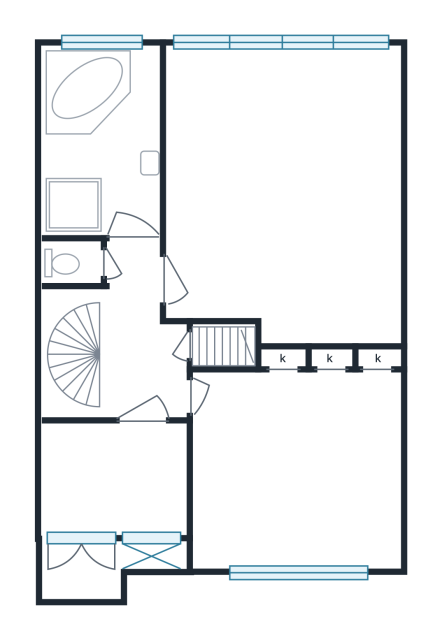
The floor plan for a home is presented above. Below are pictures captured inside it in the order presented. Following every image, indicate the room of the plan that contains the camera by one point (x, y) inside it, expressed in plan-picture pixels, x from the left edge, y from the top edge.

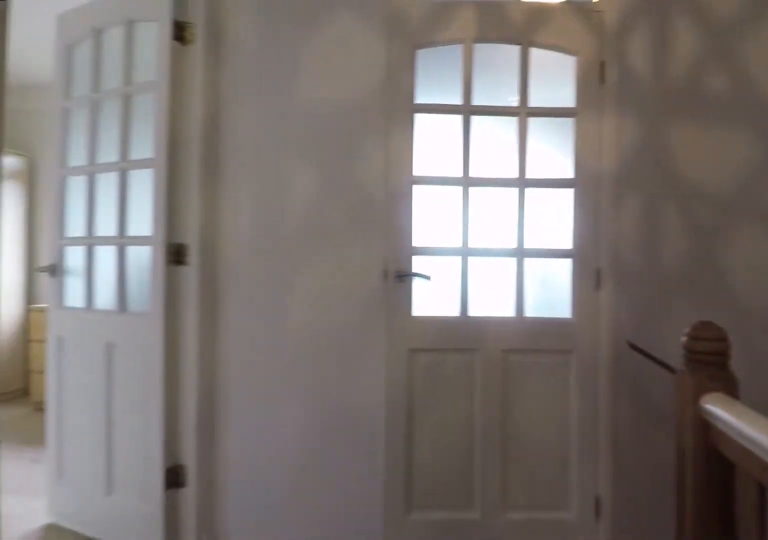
(128, 342)
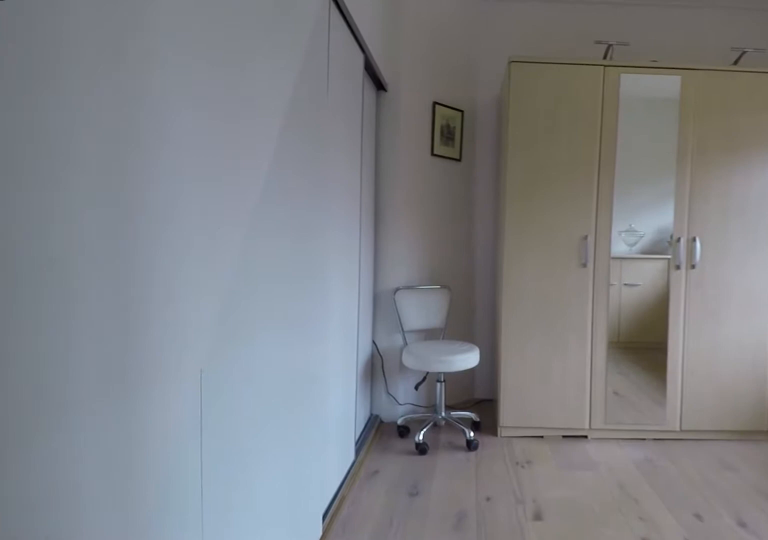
(285, 429)
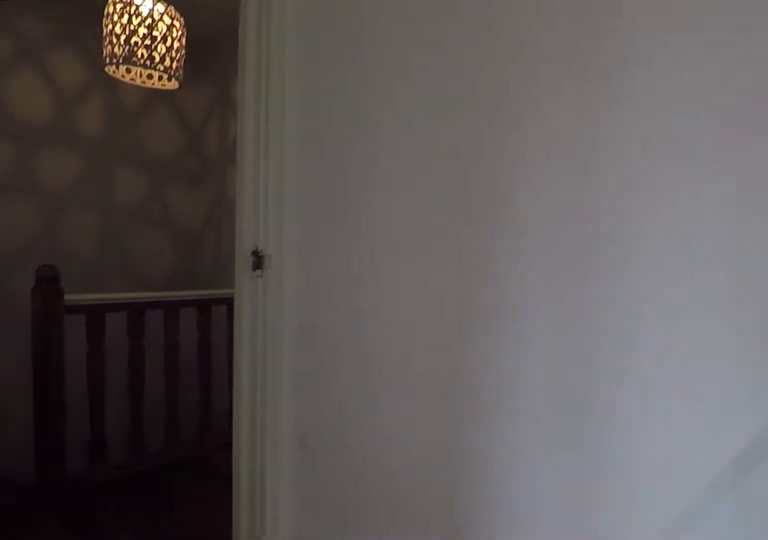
(285, 429)
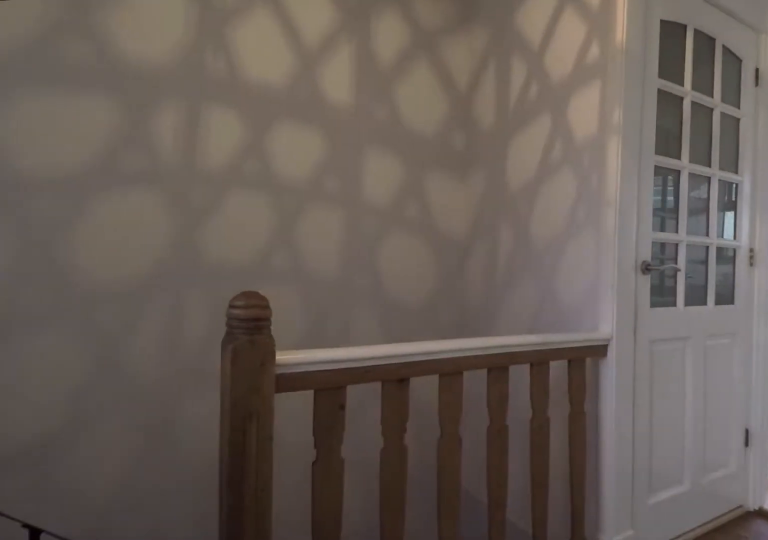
(128, 342)
